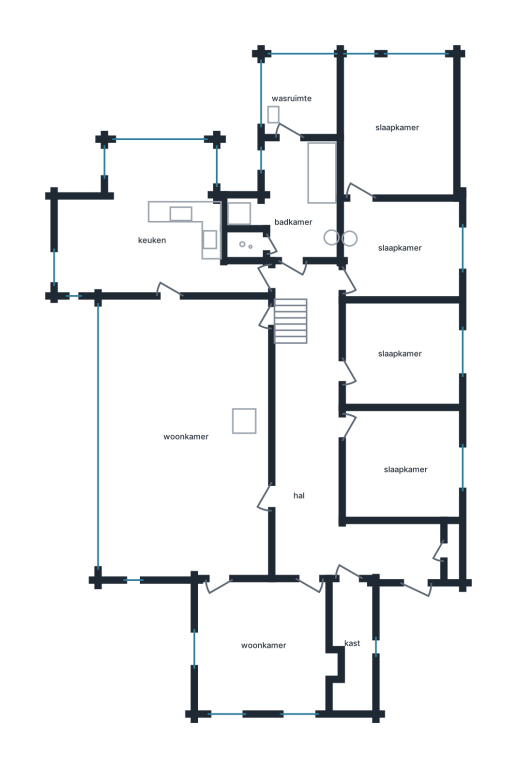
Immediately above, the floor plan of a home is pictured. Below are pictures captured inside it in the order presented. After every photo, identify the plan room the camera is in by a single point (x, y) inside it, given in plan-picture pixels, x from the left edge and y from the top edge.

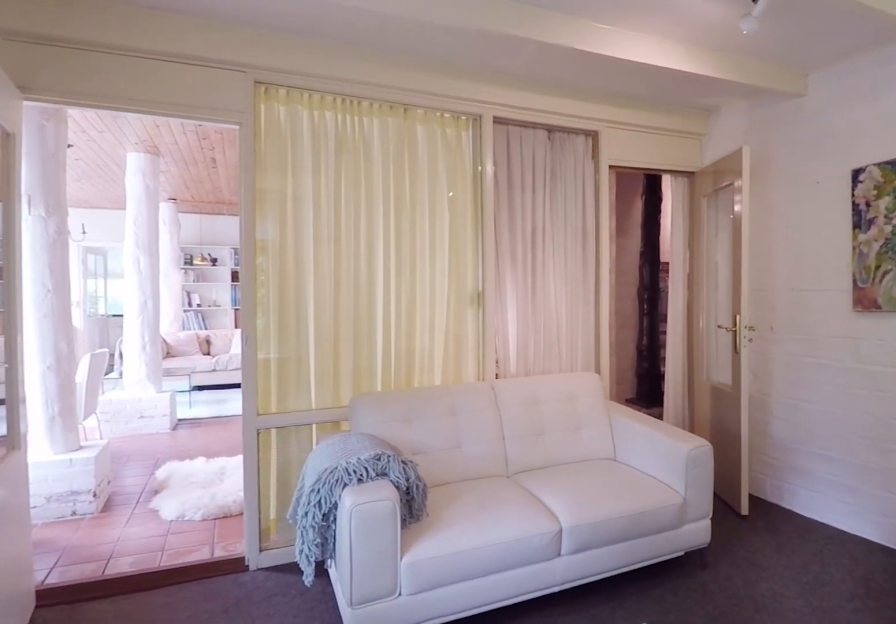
(263, 645)
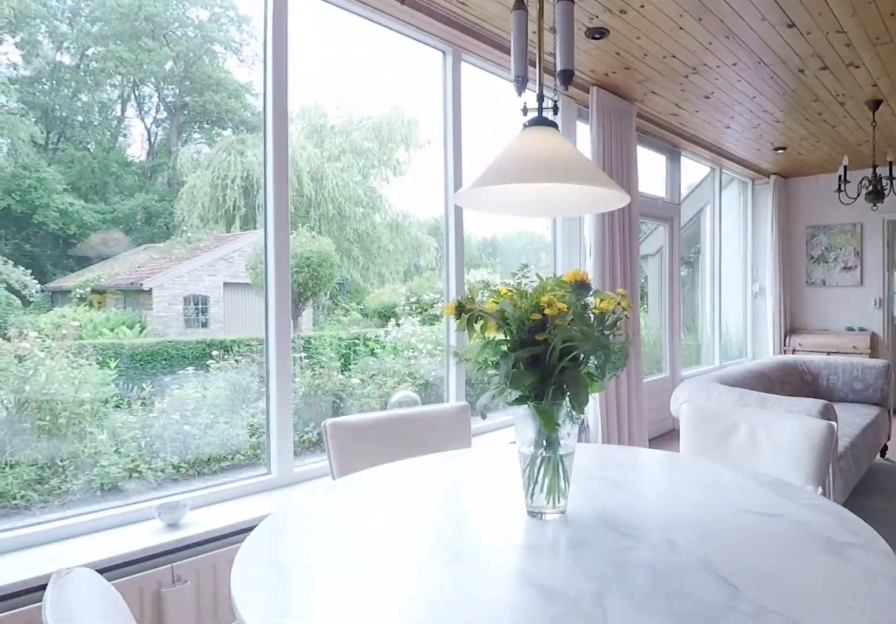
(186, 437)
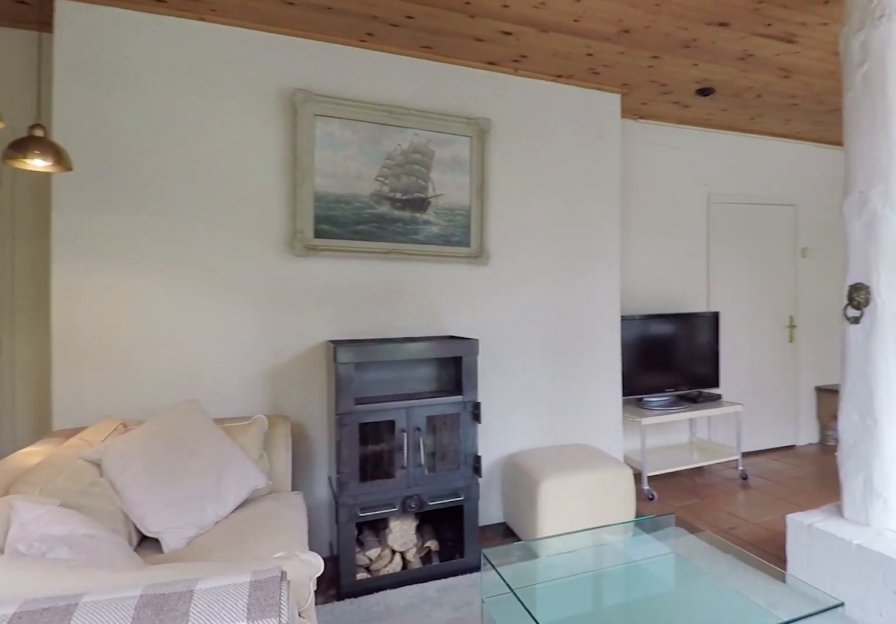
(186, 437)
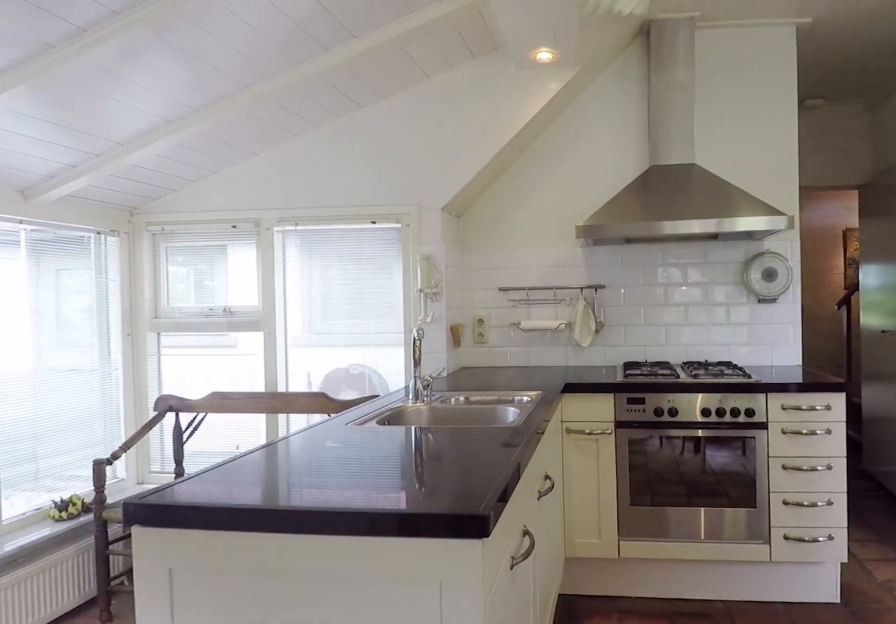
(153, 228)
